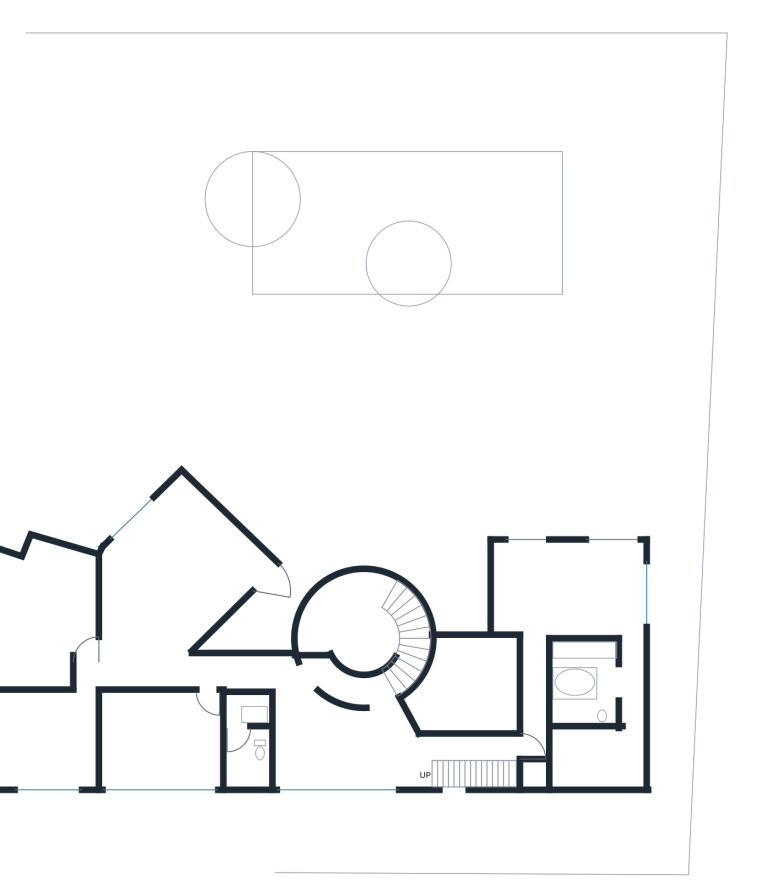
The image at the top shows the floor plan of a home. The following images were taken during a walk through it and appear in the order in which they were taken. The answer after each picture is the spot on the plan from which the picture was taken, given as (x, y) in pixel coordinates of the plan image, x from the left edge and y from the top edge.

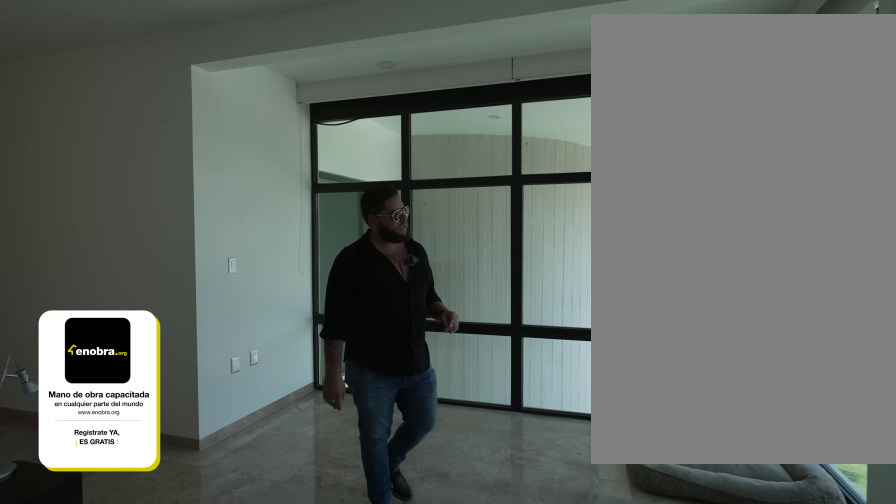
(542, 568)
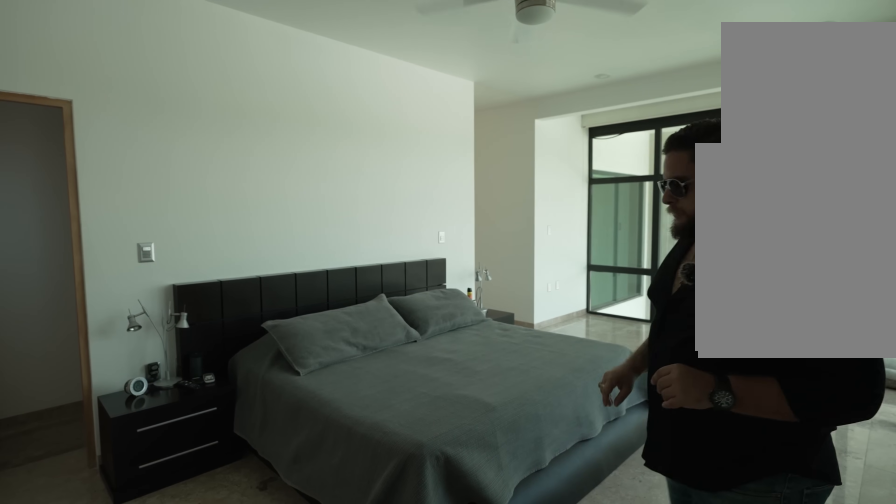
(631, 577)
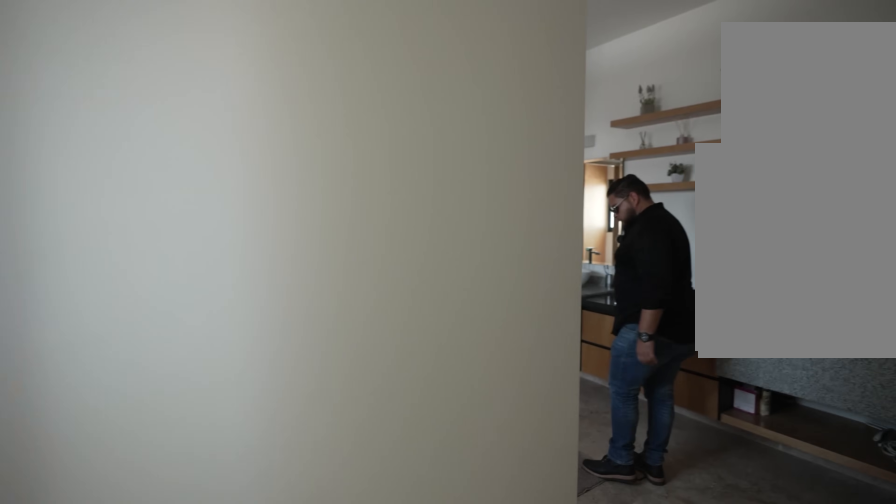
(631, 577)
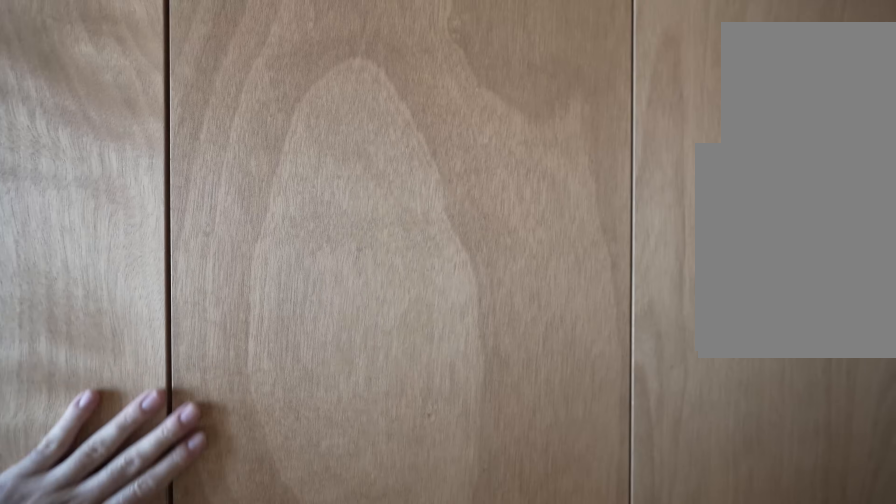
(591, 761)
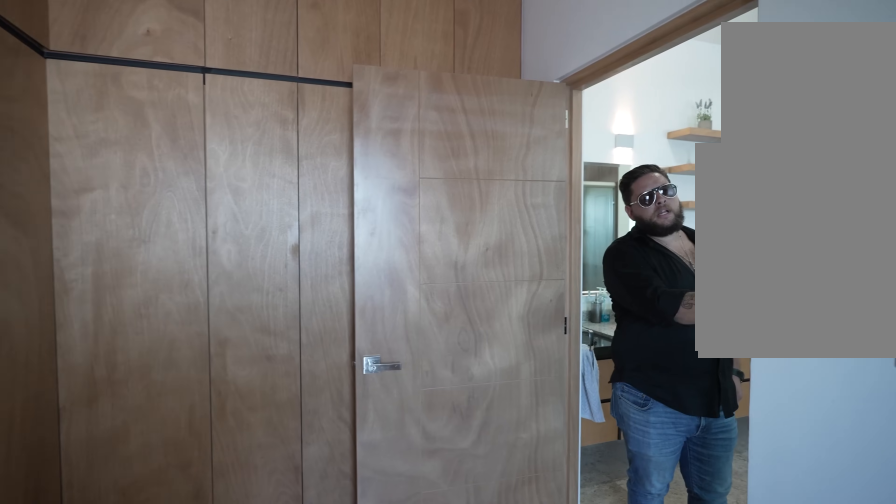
(591, 761)
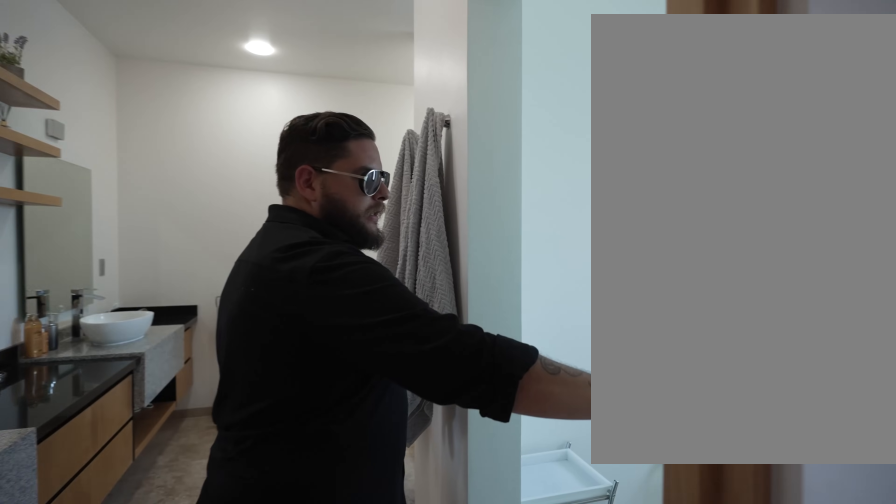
(620, 689)
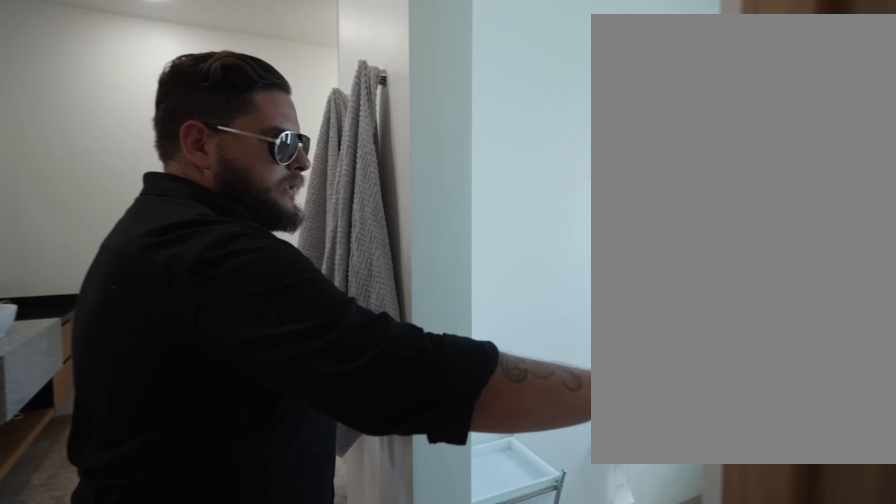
(615, 689)
